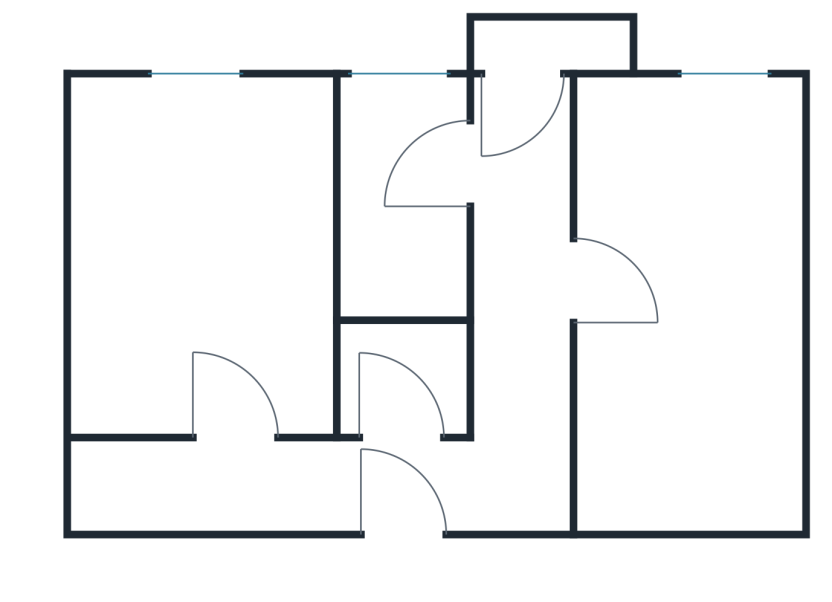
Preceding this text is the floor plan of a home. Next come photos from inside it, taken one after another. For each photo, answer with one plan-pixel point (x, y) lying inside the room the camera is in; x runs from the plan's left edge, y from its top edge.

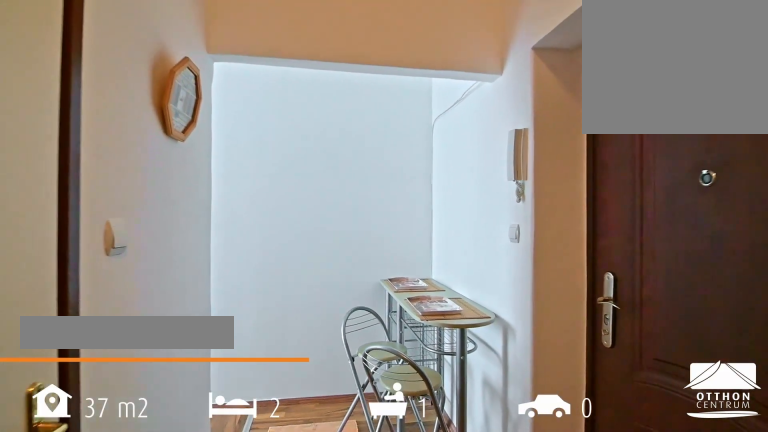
(405, 508)
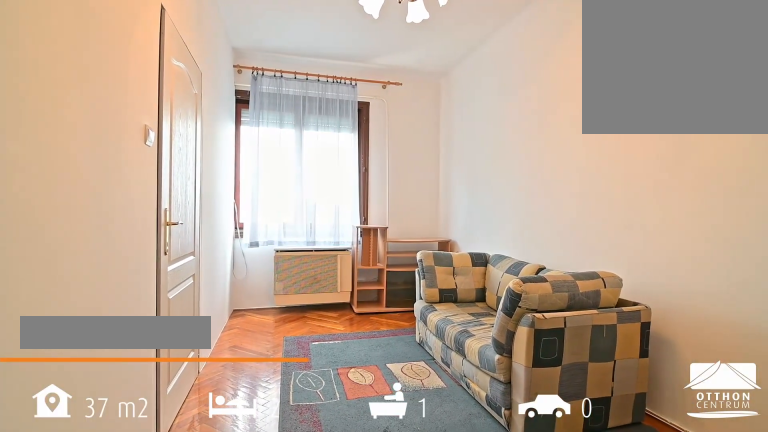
(689, 379)
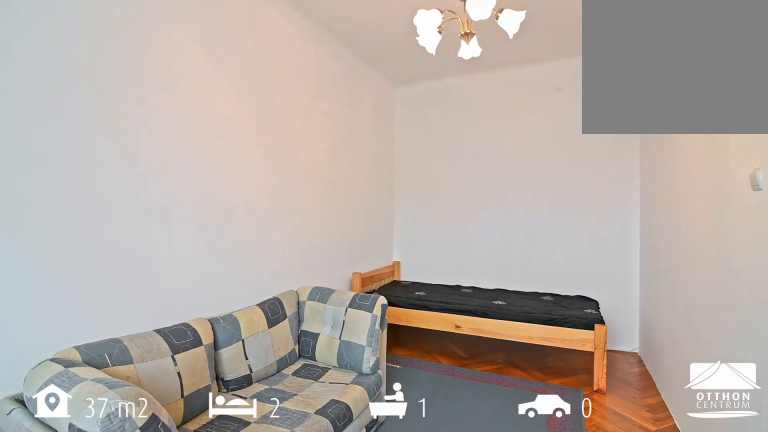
(689, 379)
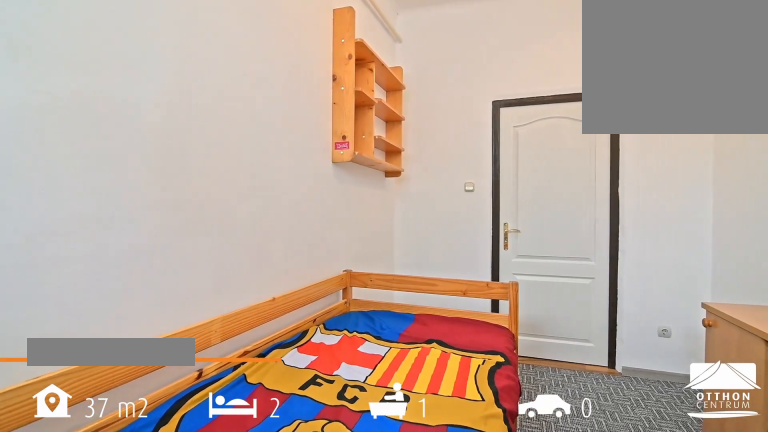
(206, 268)
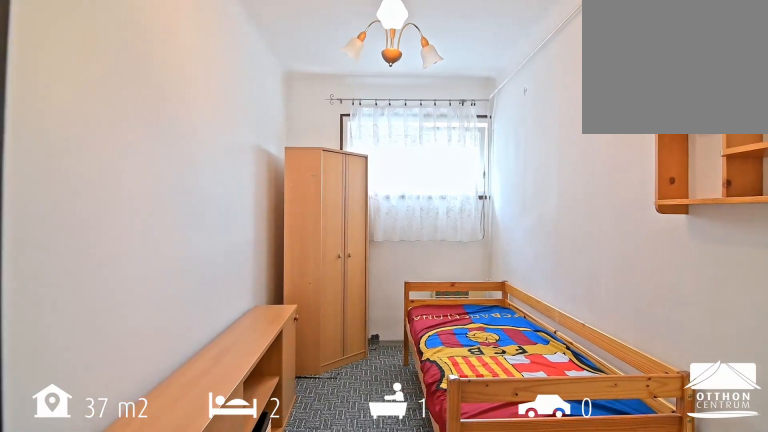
(207, 268)
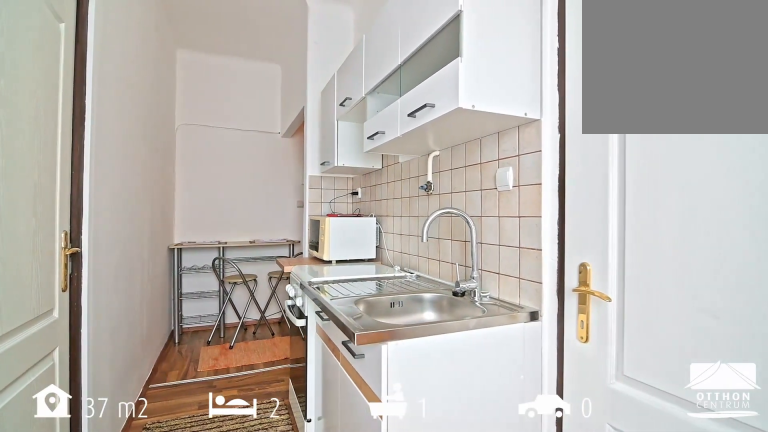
(521, 268)
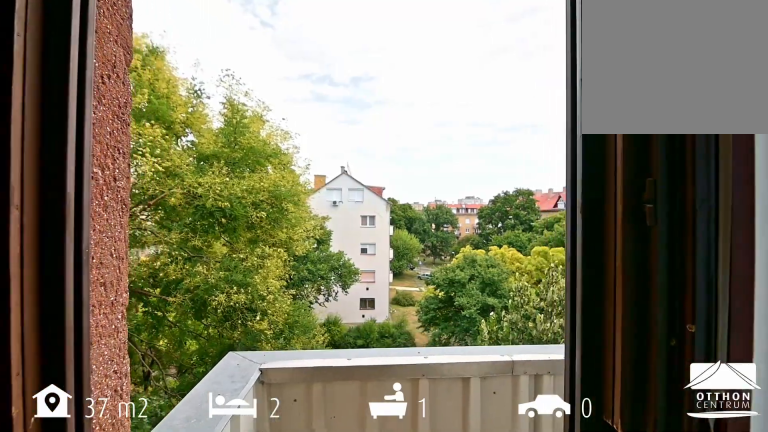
(549, 49)
